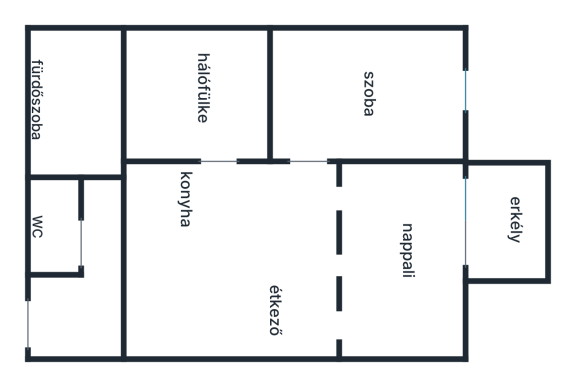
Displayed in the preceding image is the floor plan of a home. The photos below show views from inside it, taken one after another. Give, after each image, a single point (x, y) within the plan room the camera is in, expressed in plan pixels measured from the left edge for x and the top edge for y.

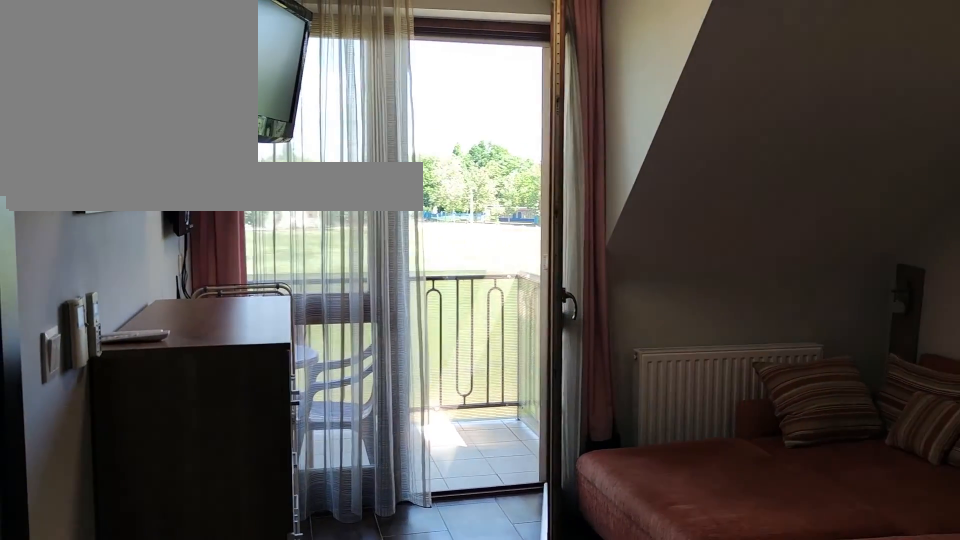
(410, 267)
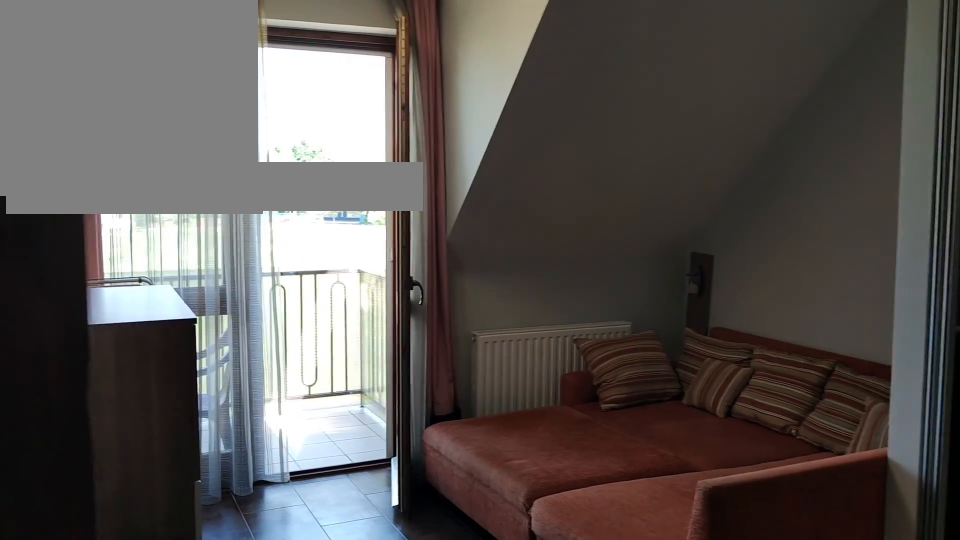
(410, 267)
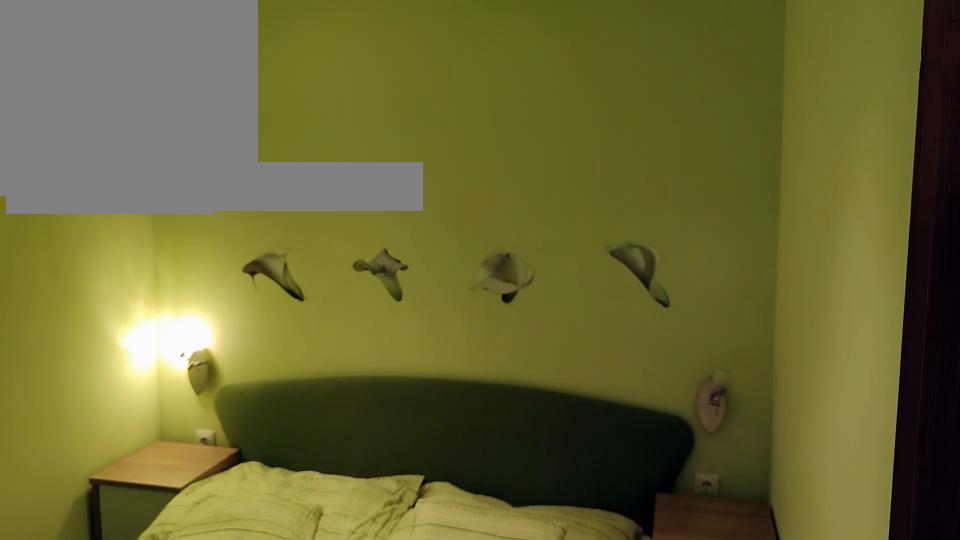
(188, 86)
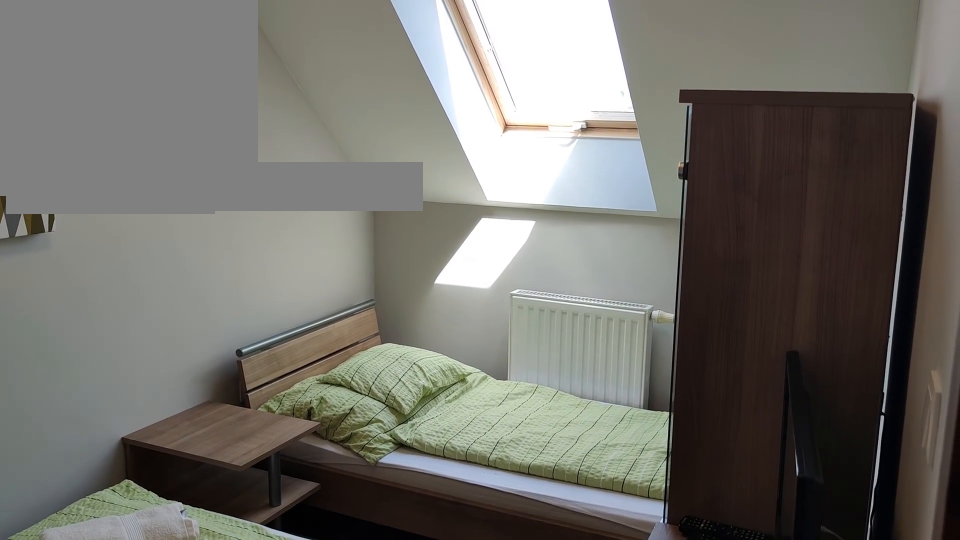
(369, 85)
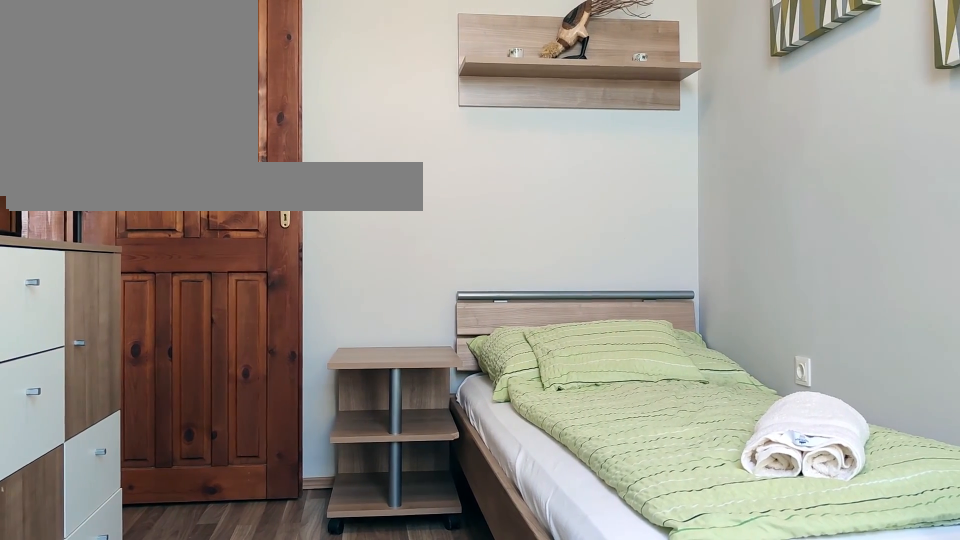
(369, 85)
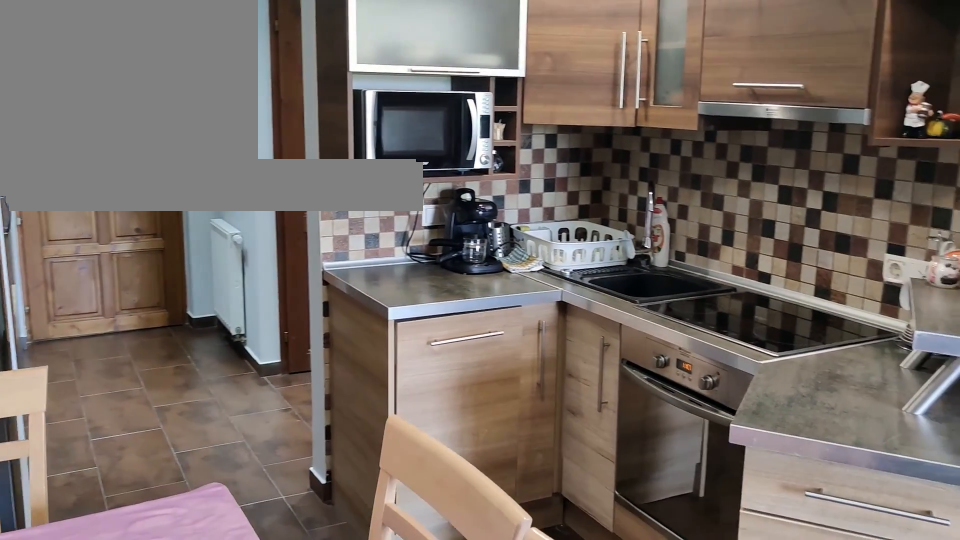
(226, 268)
